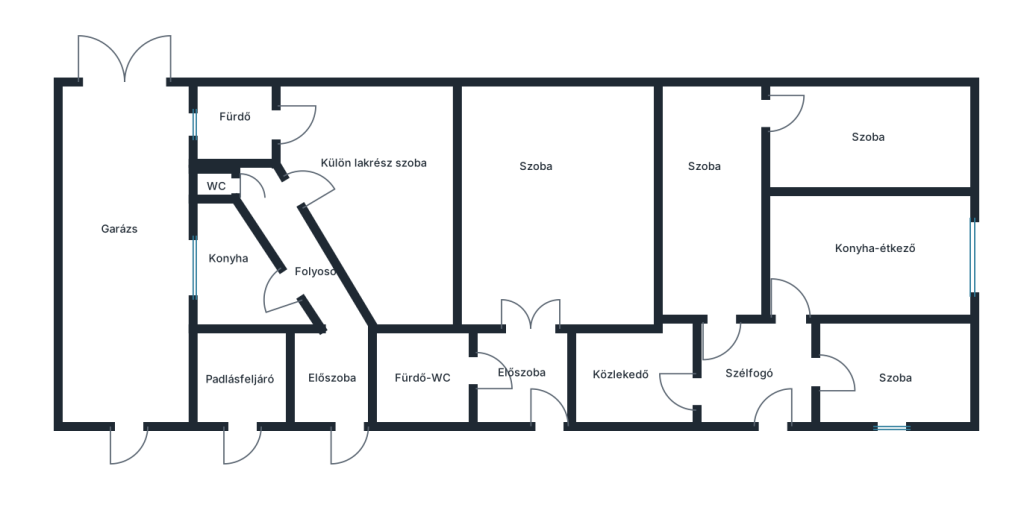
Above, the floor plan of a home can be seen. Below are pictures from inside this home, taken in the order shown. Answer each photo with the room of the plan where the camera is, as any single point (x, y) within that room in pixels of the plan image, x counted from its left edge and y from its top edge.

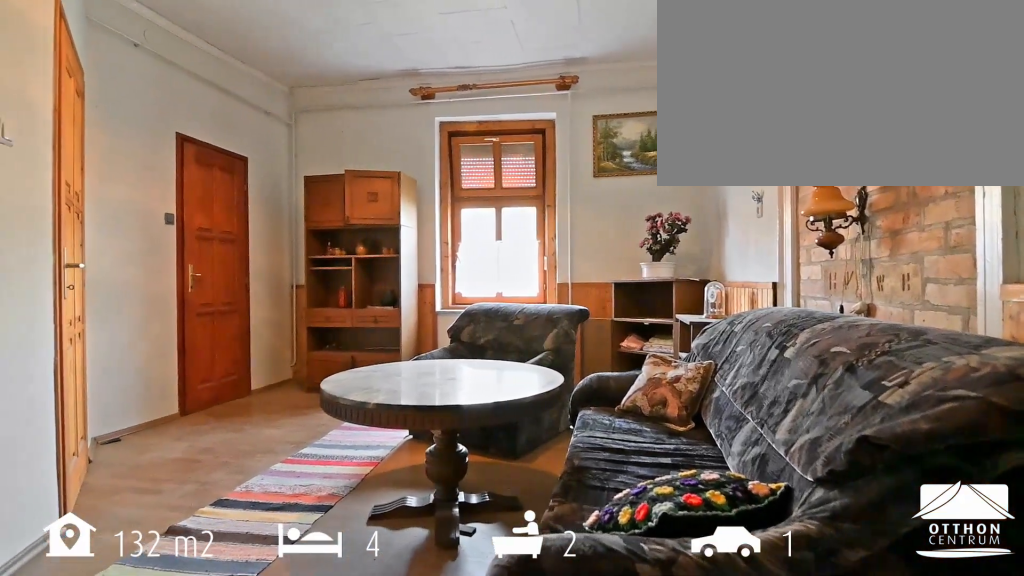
(396, 220)
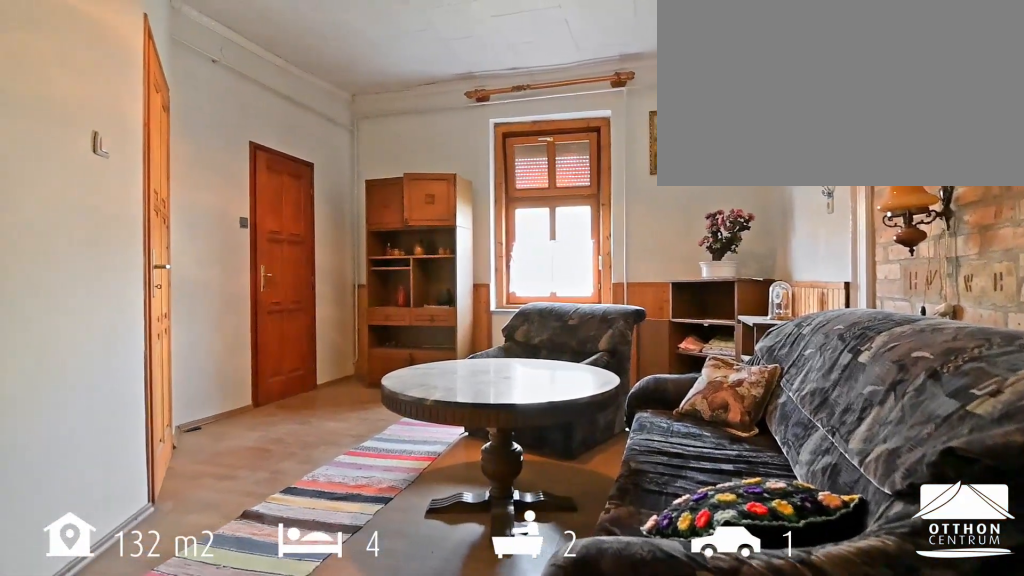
(396, 220)
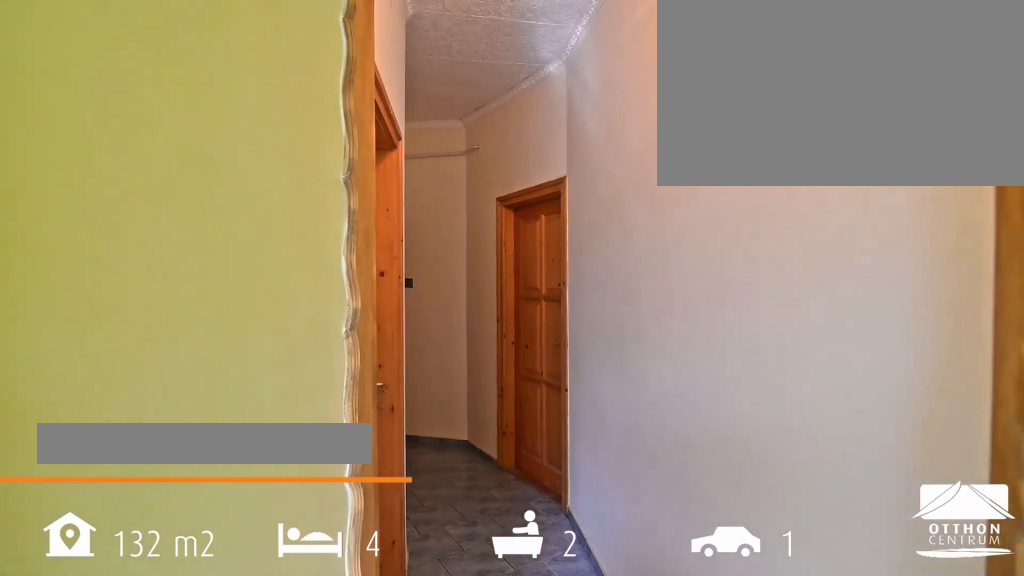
(332, 297)
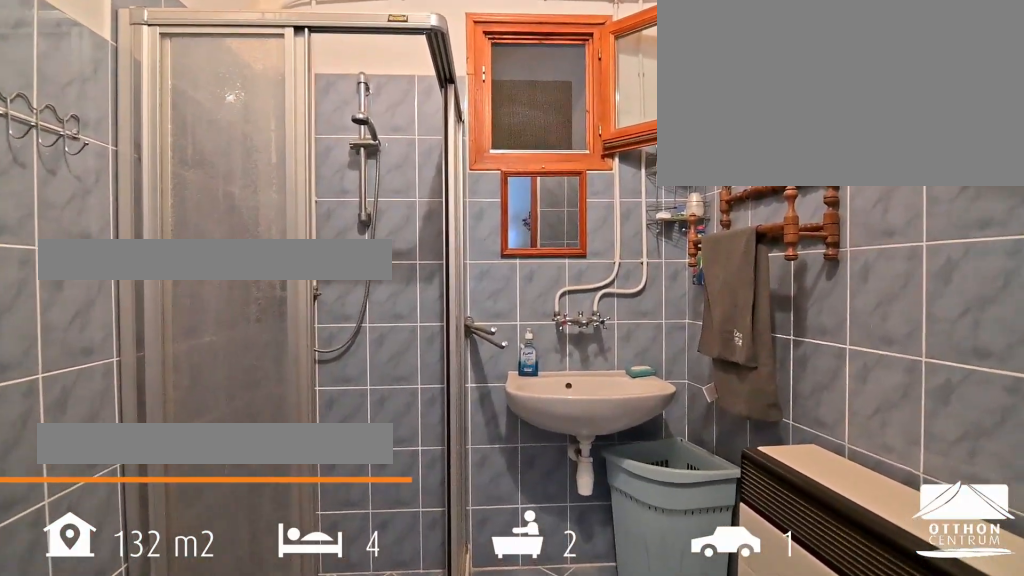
(238, 135)
